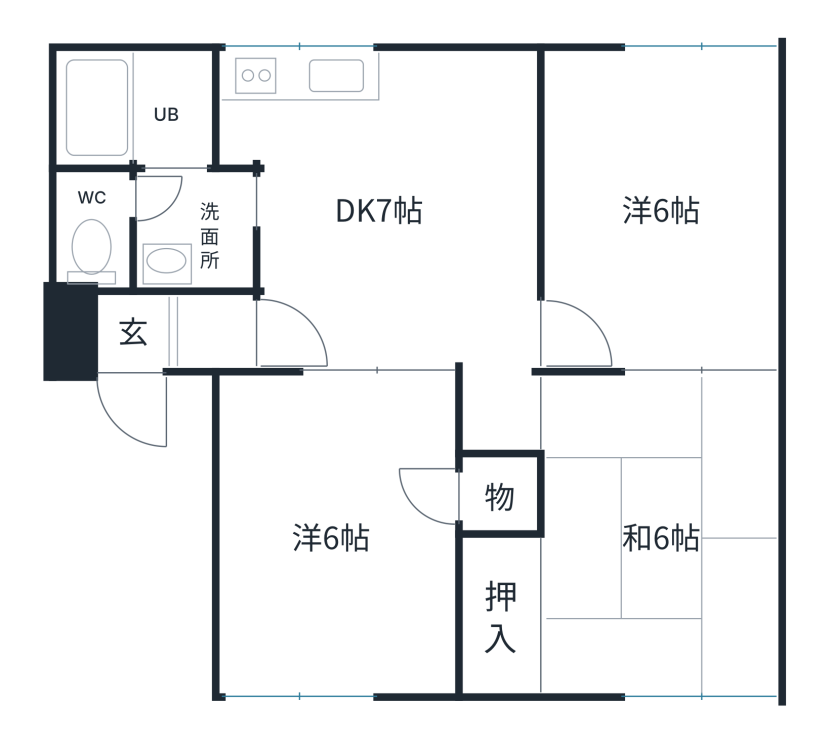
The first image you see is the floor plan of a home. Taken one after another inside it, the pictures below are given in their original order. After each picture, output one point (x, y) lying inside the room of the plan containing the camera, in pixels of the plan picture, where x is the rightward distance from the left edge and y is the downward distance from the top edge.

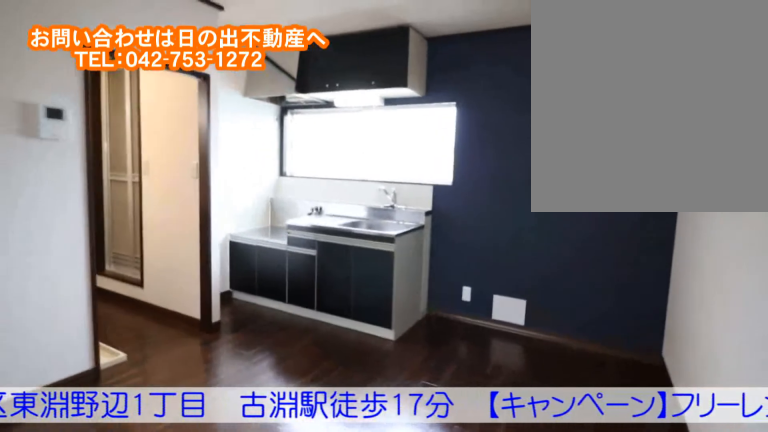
(377, 228)
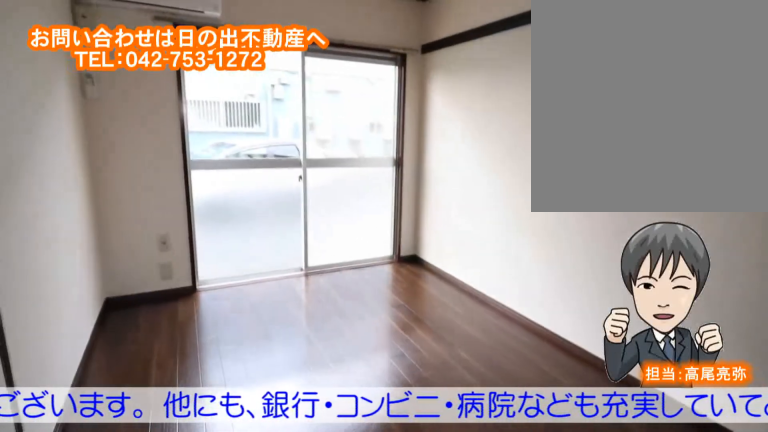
(337, 538)
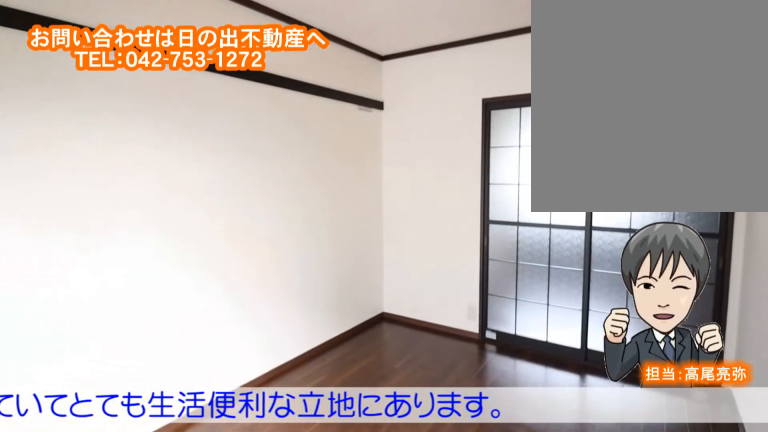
(337, 538)
